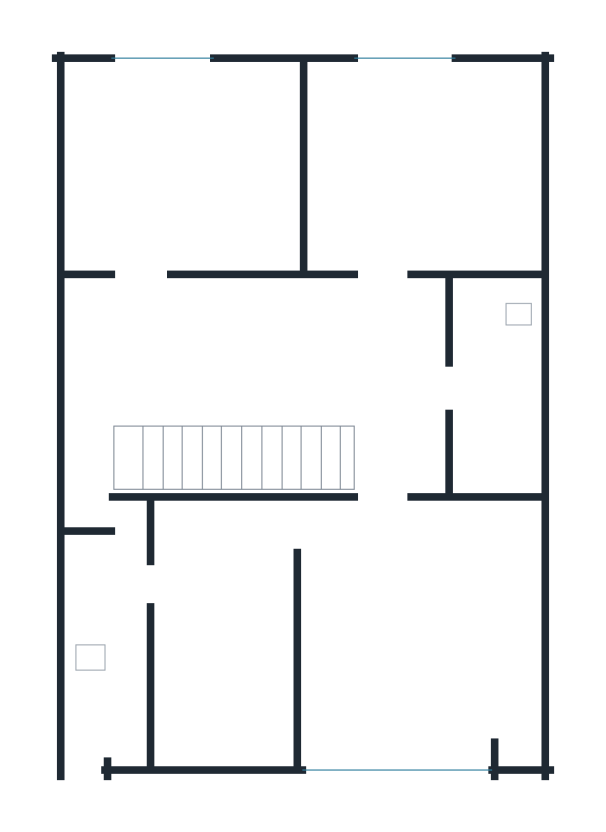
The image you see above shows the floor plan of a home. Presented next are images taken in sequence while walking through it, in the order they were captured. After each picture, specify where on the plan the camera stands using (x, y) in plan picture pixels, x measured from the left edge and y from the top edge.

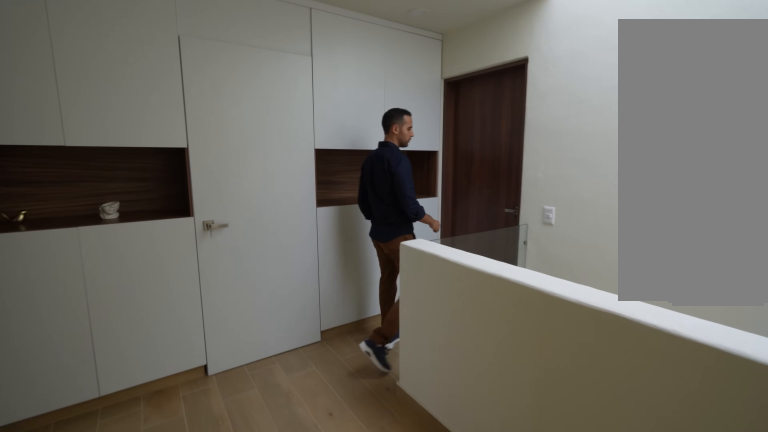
(248, 322)
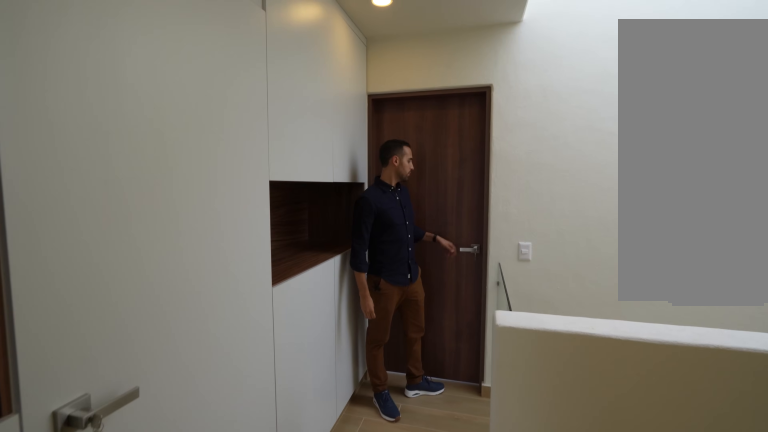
(329, 329)
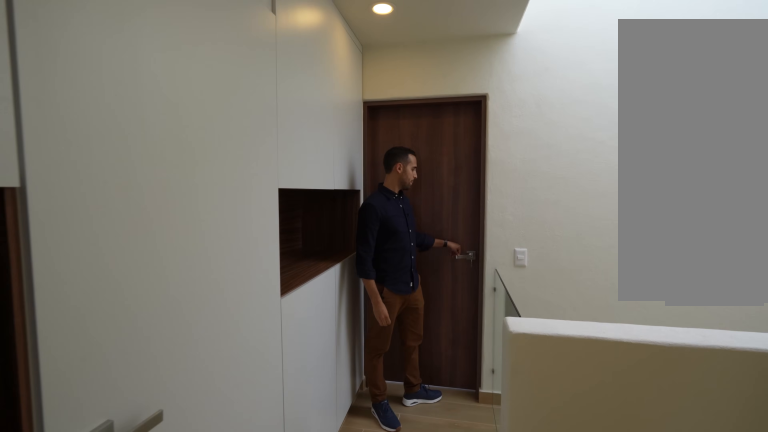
(329, 329)
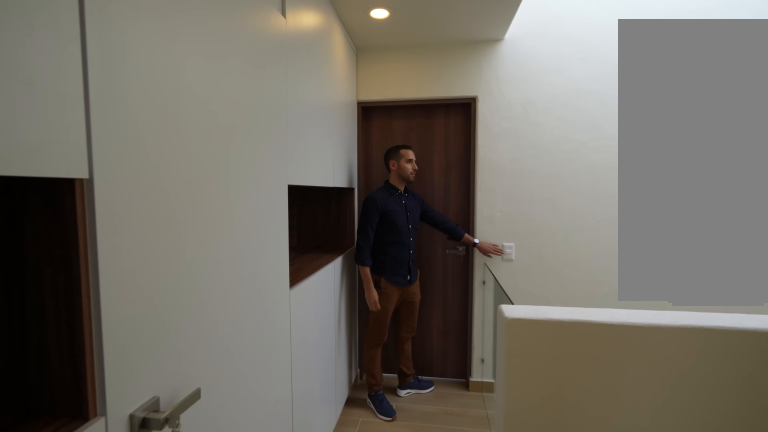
(335, 333)
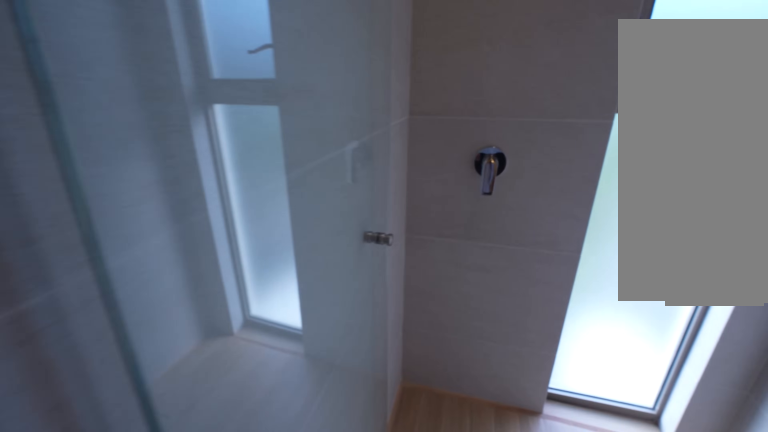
(124, 679)
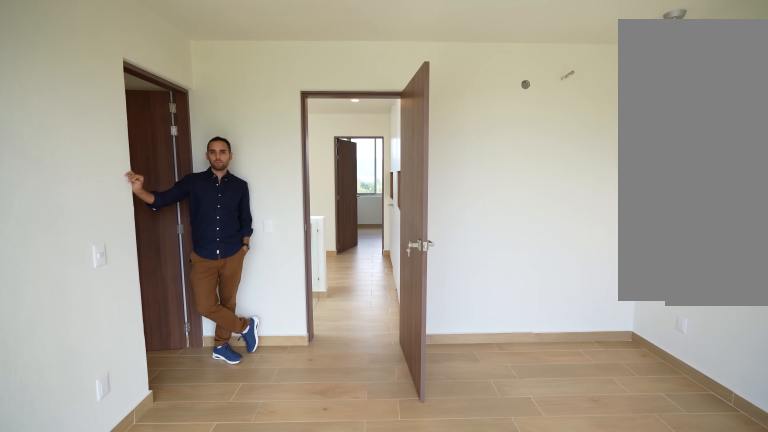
(384, 736)
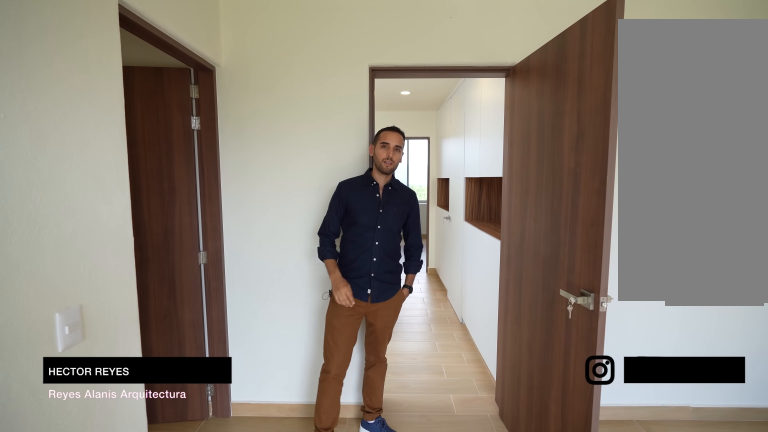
(397, 719)
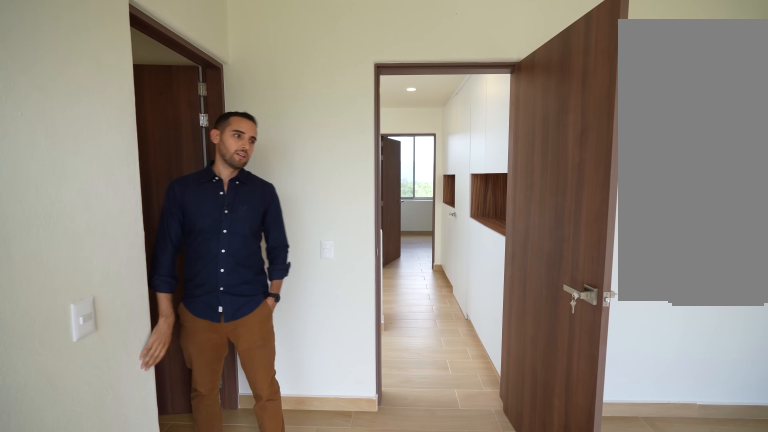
(389, 685)
